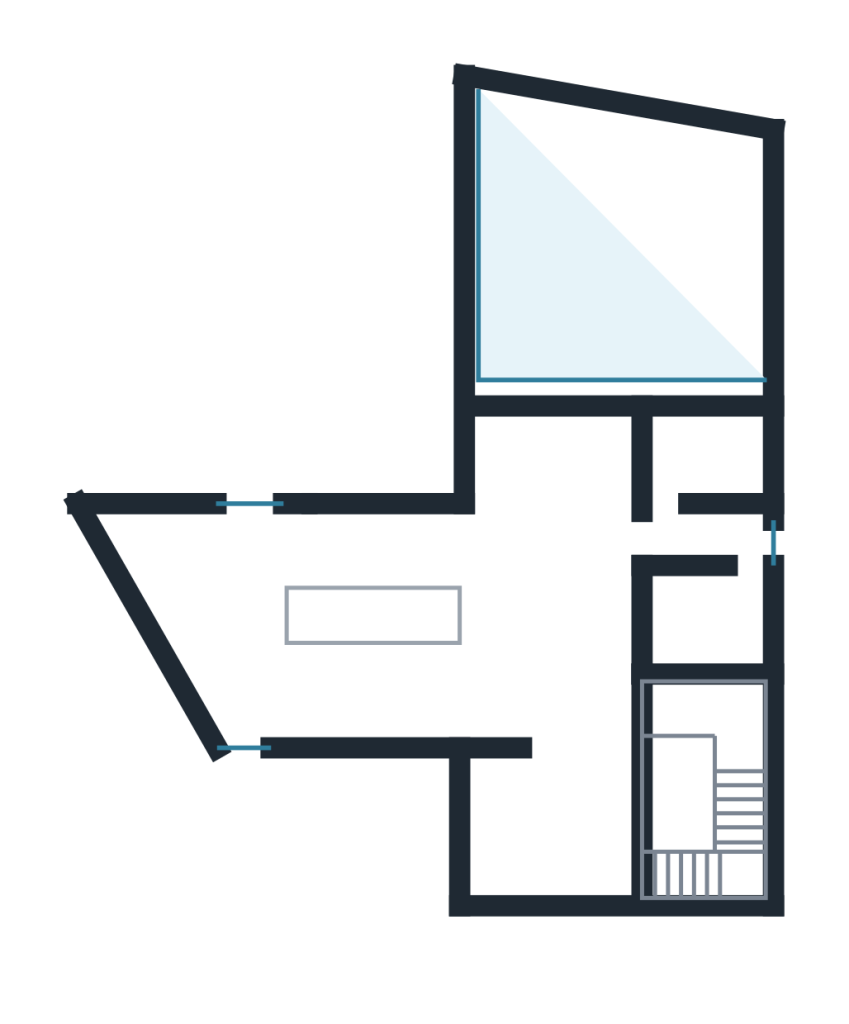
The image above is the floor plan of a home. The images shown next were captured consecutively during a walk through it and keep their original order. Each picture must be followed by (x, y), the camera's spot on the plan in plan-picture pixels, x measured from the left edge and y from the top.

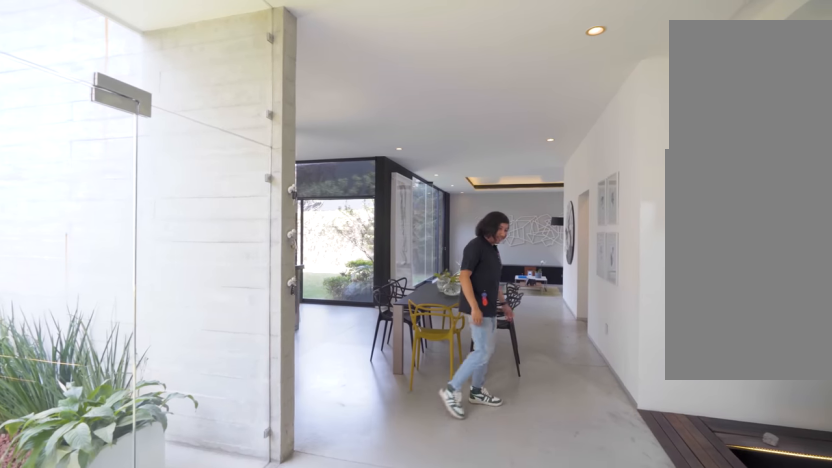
(595, 769)
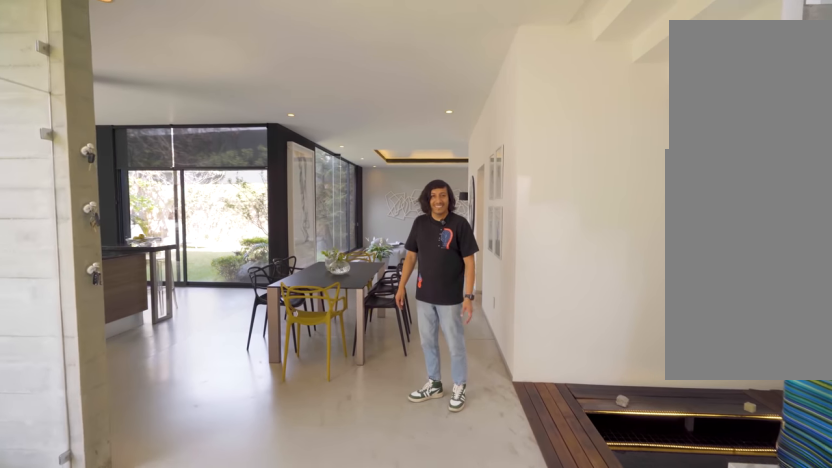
(593, 812)
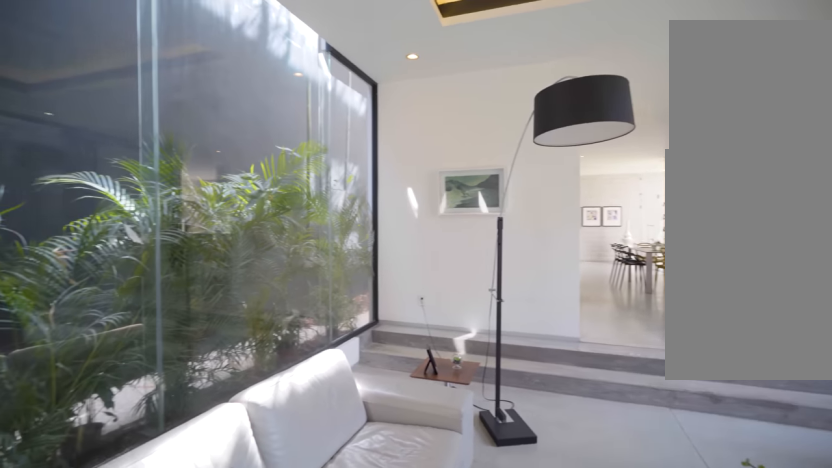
(564, 168)
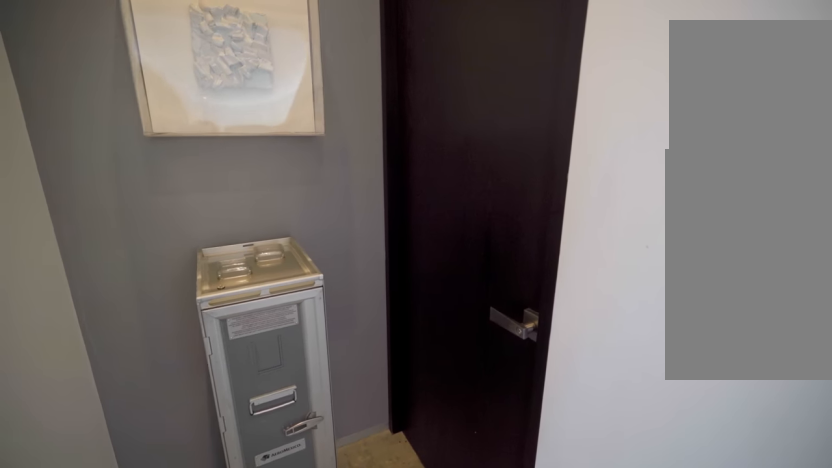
(720, 535)
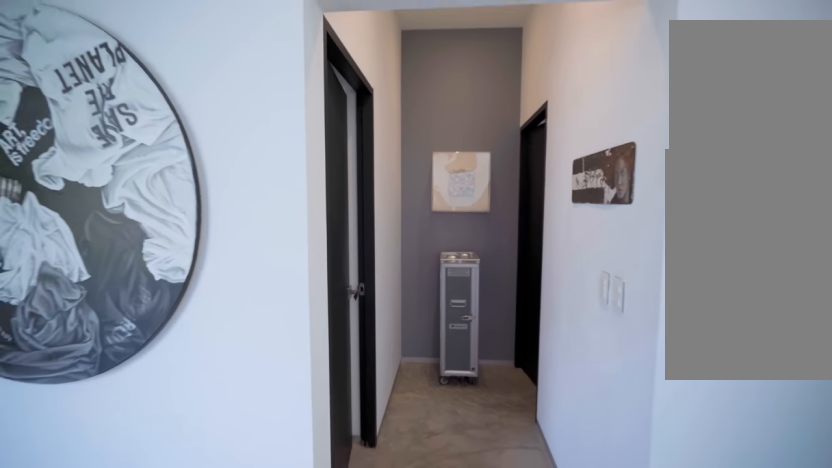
(678, 535)
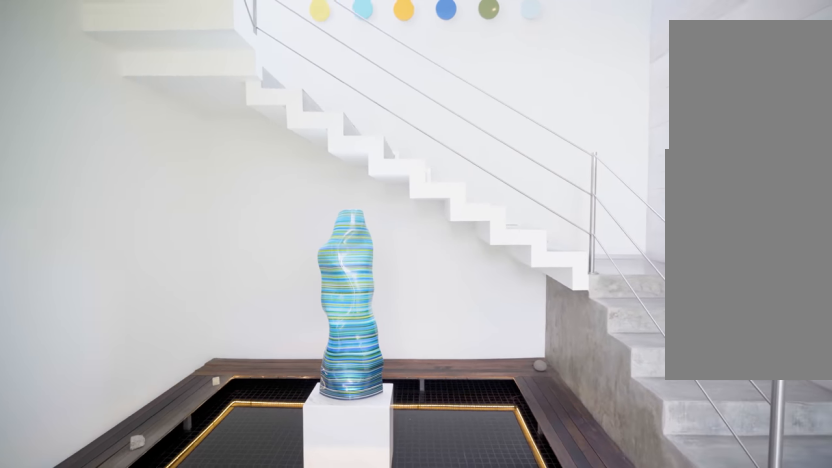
(550, 707)
